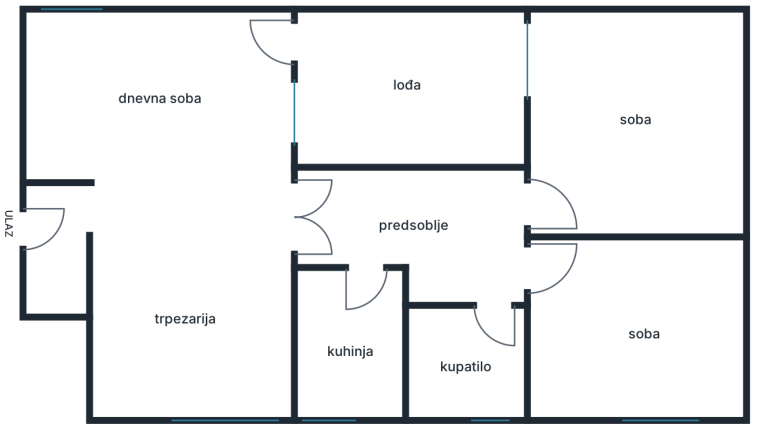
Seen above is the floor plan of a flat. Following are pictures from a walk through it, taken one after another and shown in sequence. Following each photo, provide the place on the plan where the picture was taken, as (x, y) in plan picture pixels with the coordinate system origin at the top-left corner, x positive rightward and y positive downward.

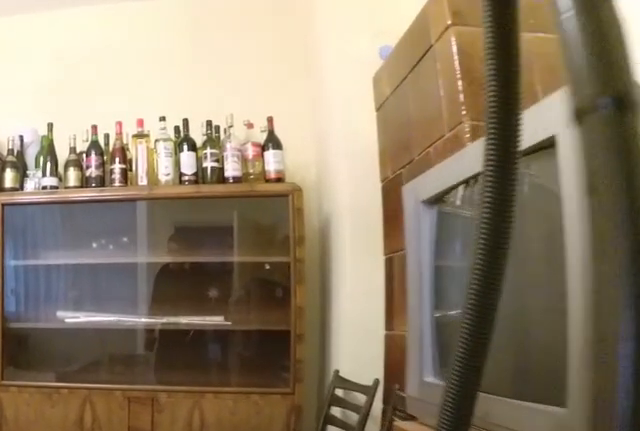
(623, 202)
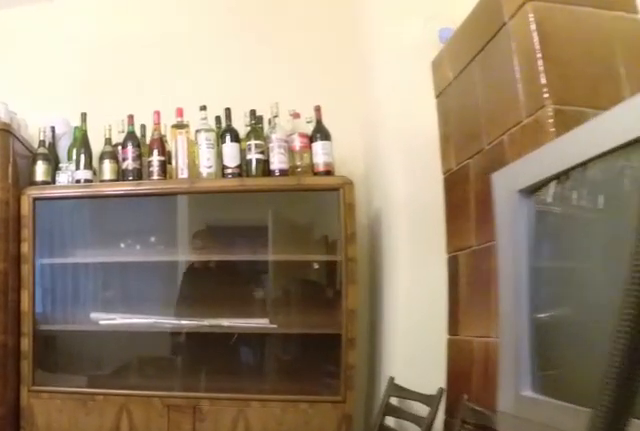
(631, 202)
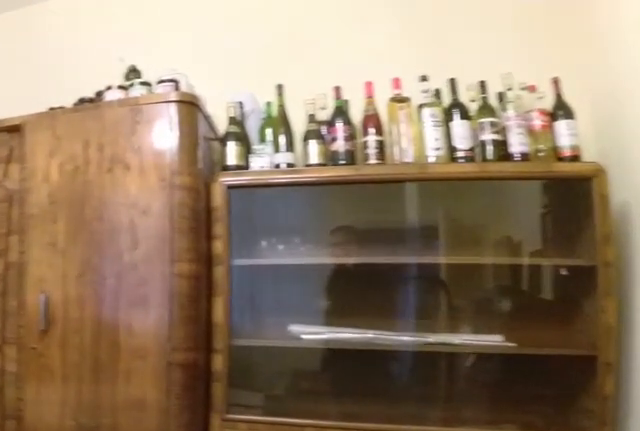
(641, 205)
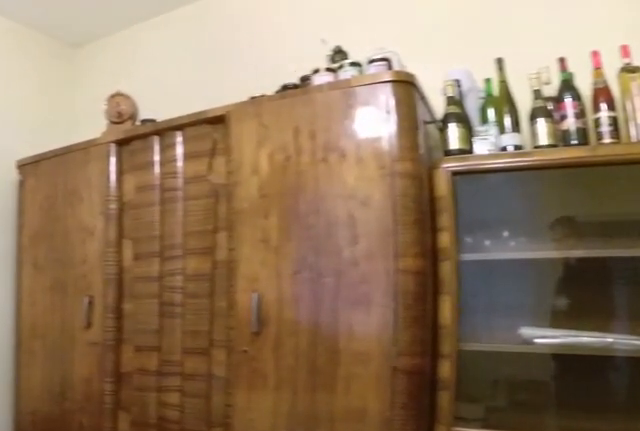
(644, 211)
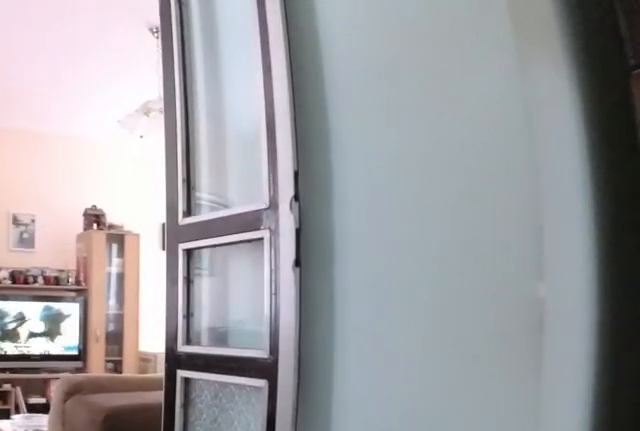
(333, 212)
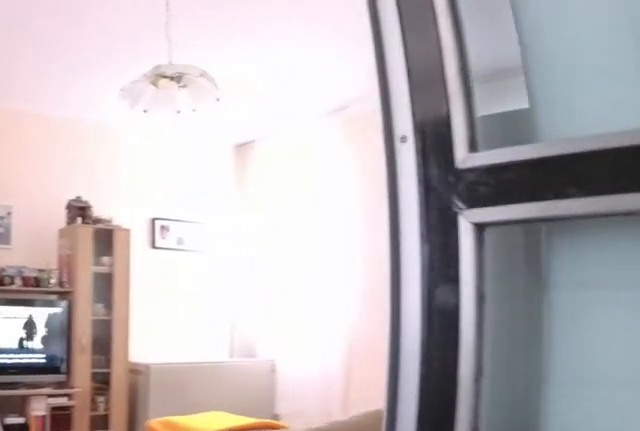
(305, 214)
